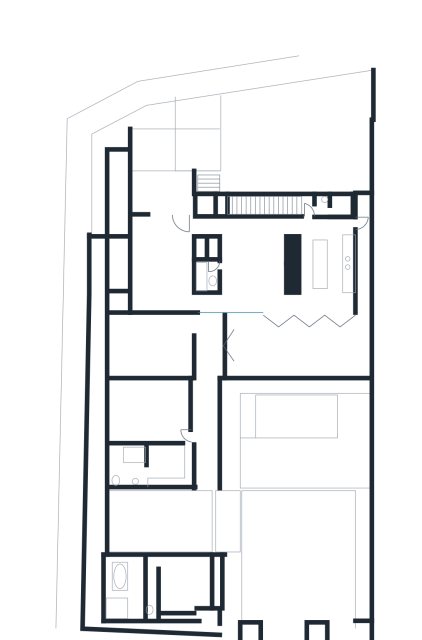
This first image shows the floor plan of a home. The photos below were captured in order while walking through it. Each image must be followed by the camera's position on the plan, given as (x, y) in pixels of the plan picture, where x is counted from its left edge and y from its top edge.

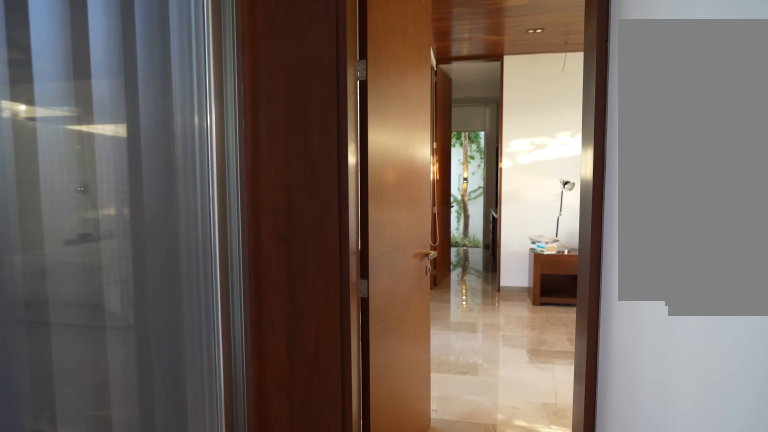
(208, 475)
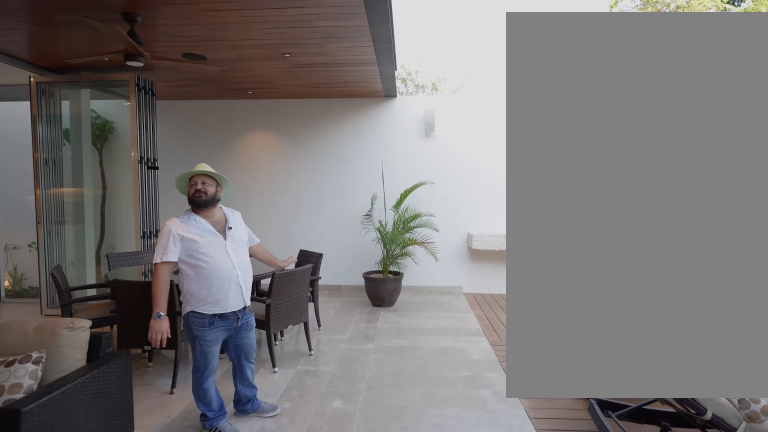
(292, 374)
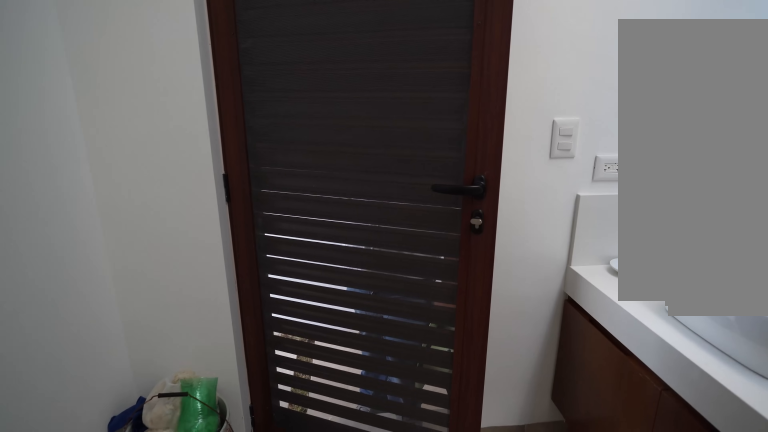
(330, 629)
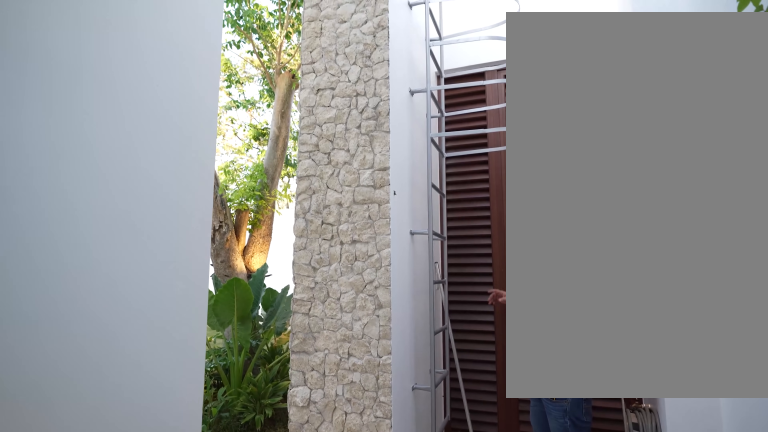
(223, 631)
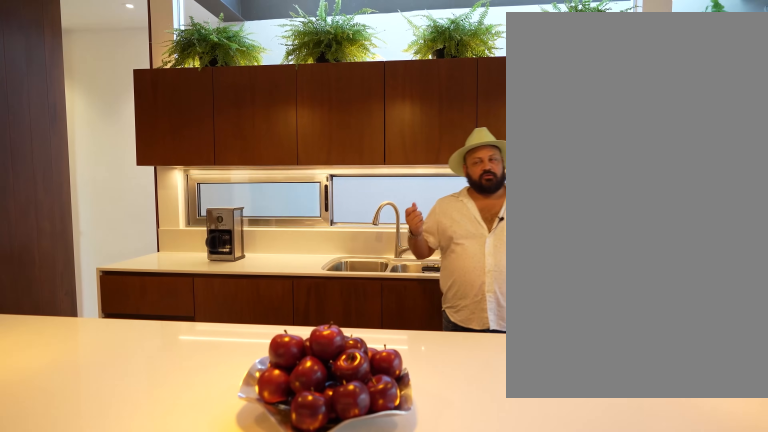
(305, 260)
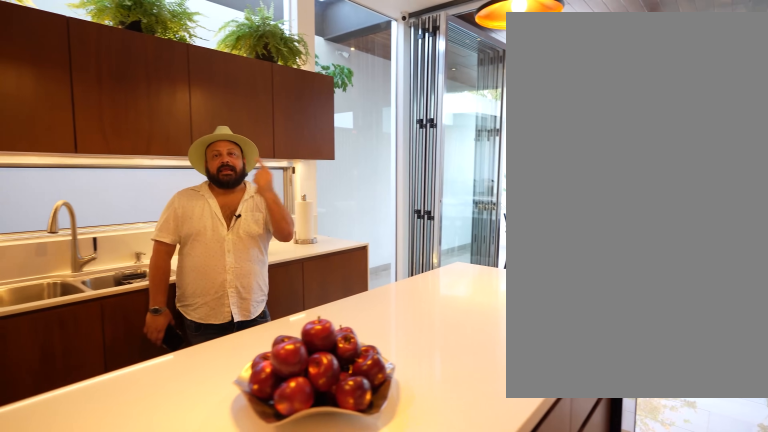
(305, 260)
